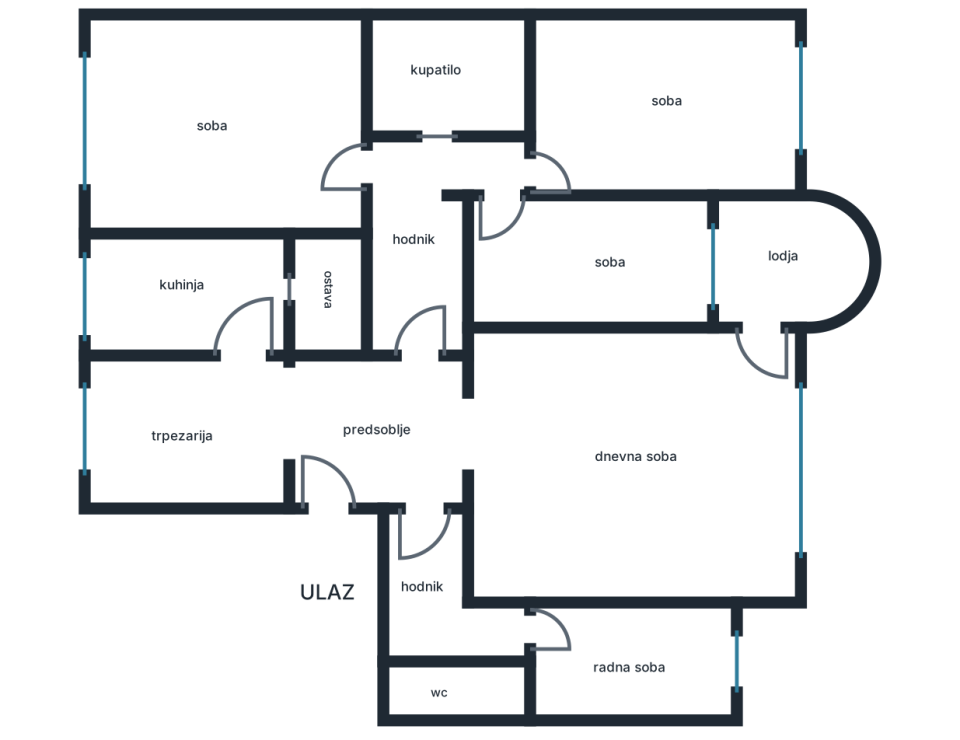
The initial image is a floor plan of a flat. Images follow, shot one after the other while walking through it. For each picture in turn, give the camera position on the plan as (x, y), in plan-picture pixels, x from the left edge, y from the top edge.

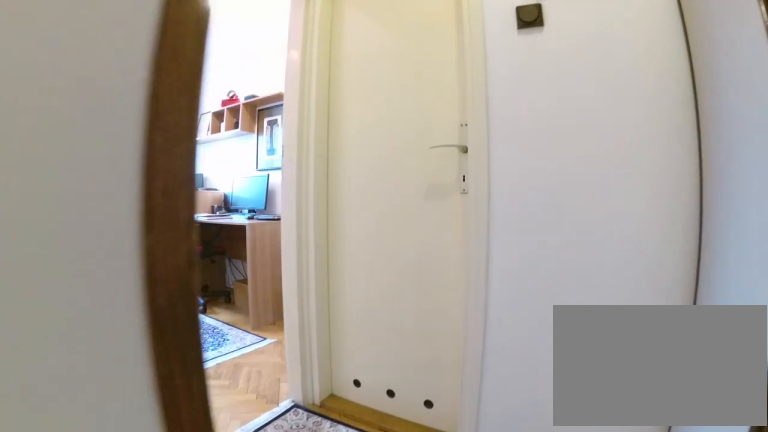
(418, 541)
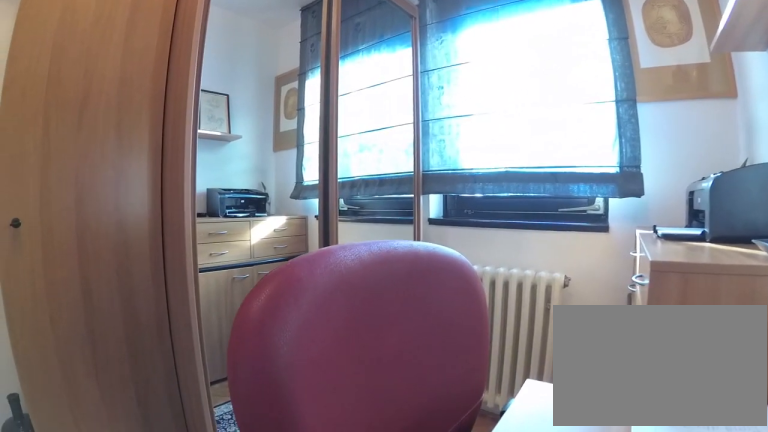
(564, 677)
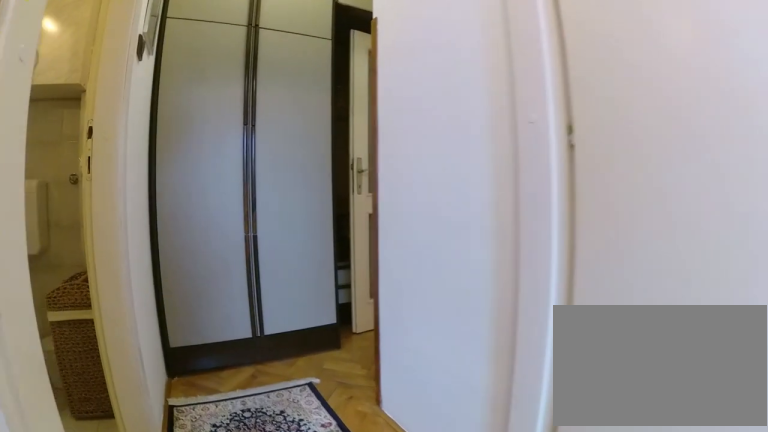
(594, 650)
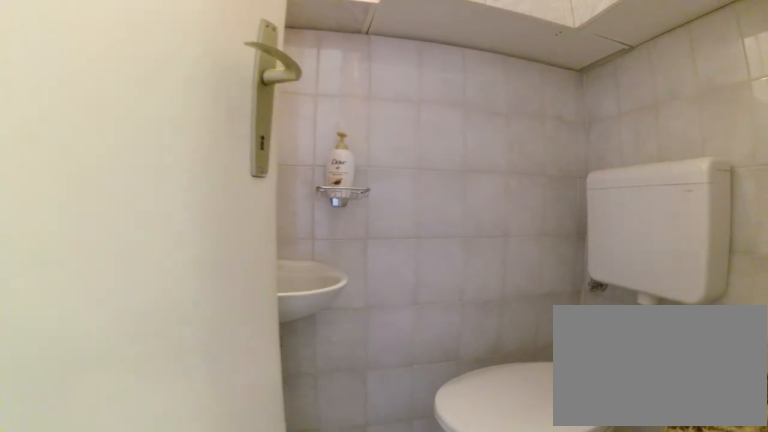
(489, 644)
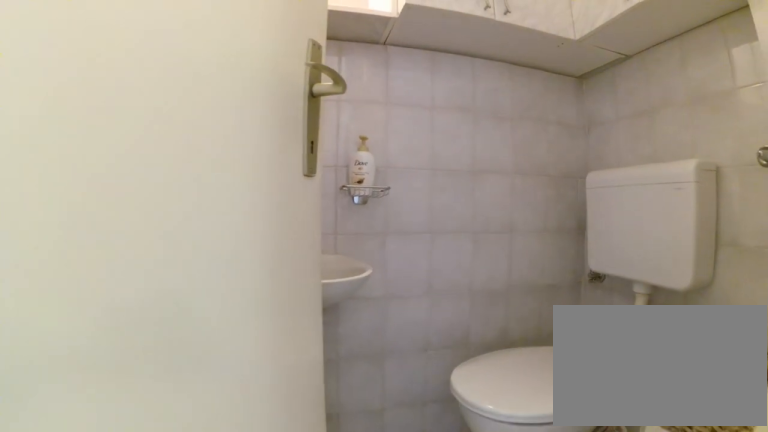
(497, 644)
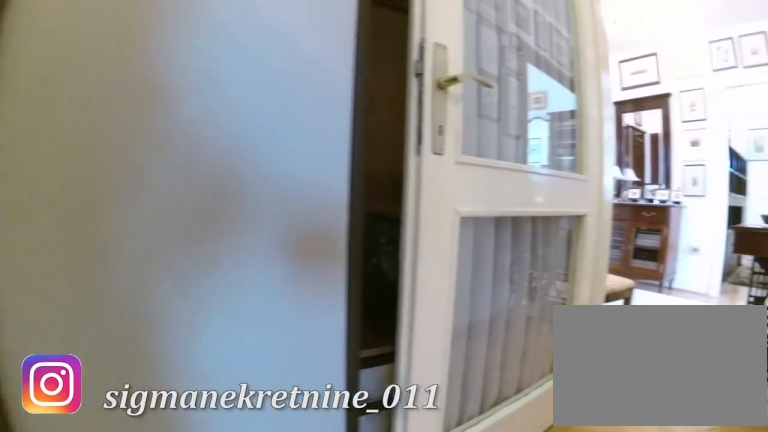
(470, 644)
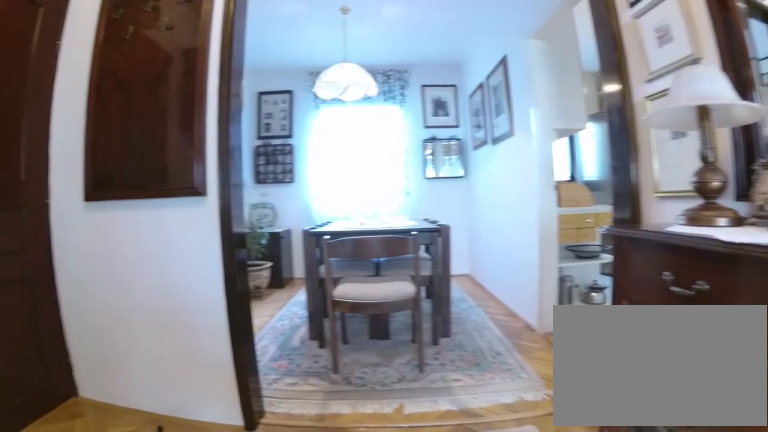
(381, 436)
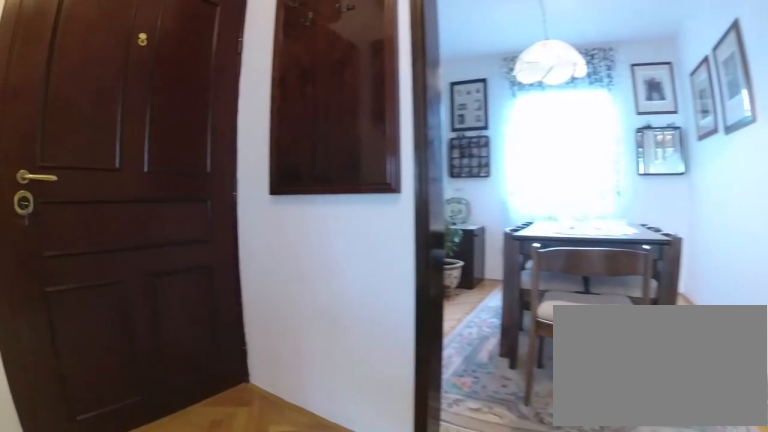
(371, 430)
